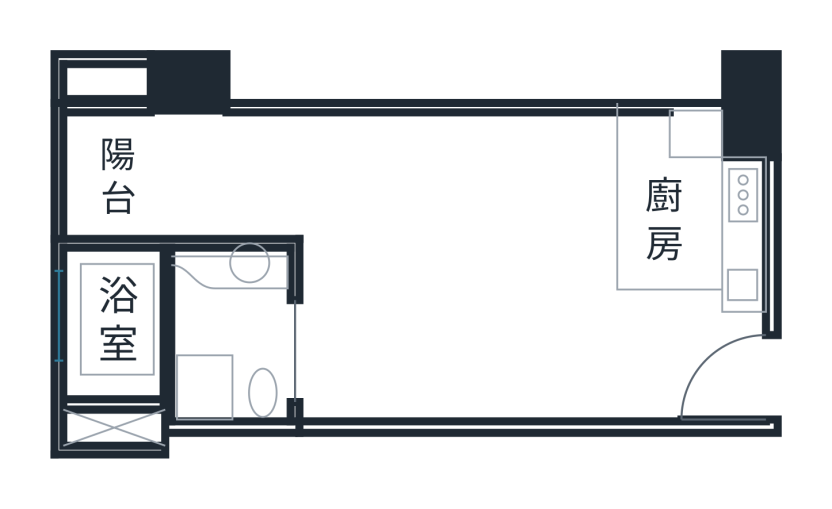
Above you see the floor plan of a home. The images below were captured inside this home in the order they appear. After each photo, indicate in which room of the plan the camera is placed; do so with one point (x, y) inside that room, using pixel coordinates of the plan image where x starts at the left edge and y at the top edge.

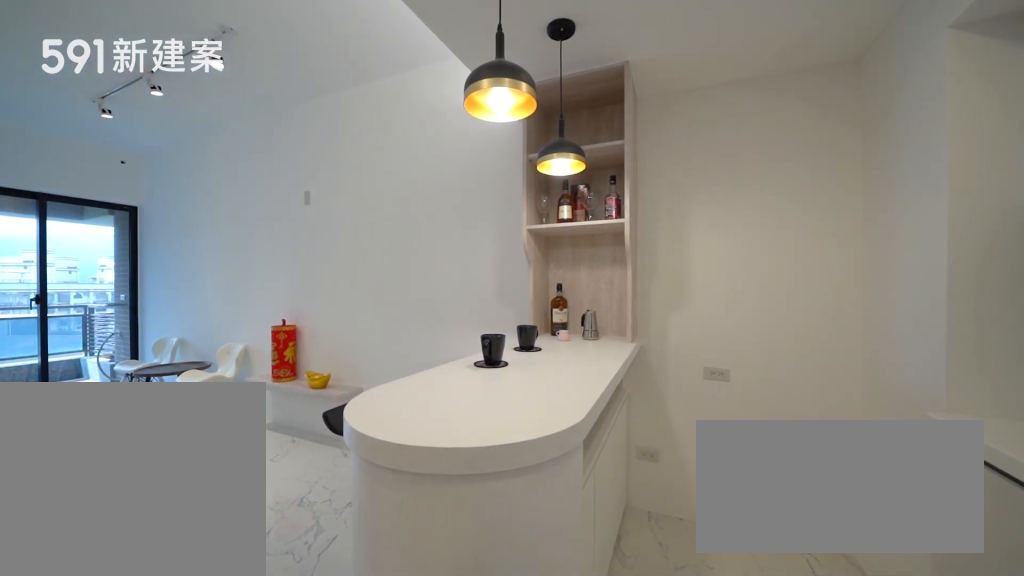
(560, 181)
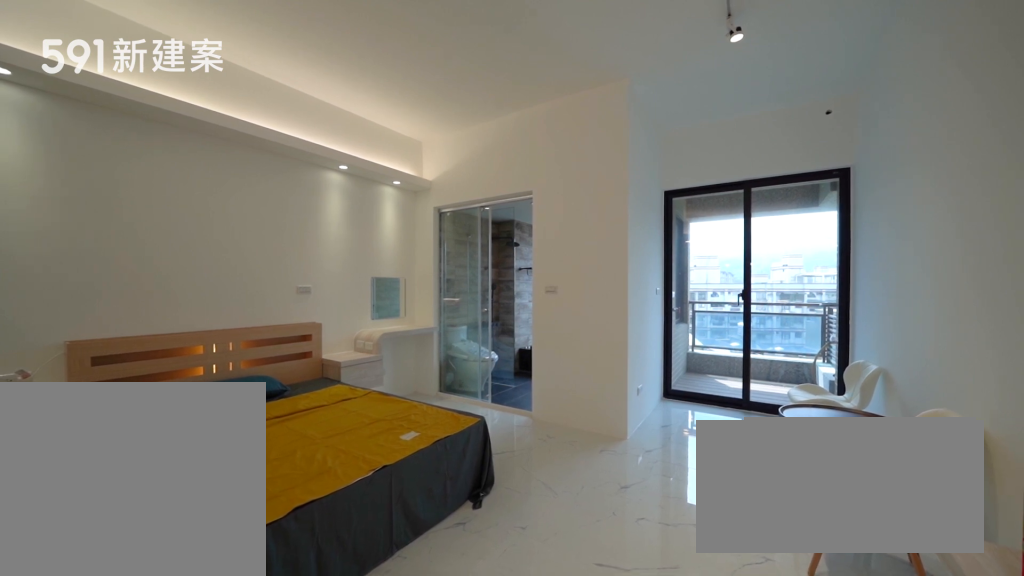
(432, 260)
